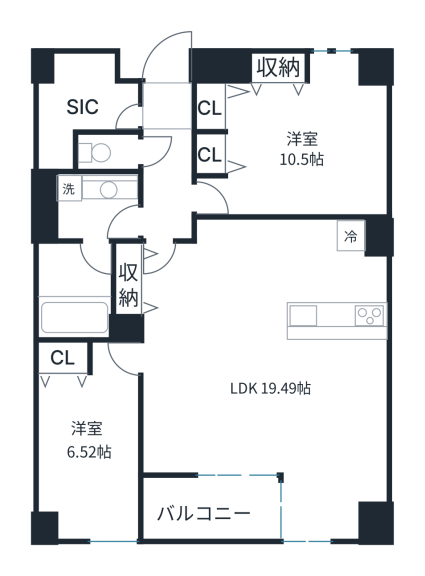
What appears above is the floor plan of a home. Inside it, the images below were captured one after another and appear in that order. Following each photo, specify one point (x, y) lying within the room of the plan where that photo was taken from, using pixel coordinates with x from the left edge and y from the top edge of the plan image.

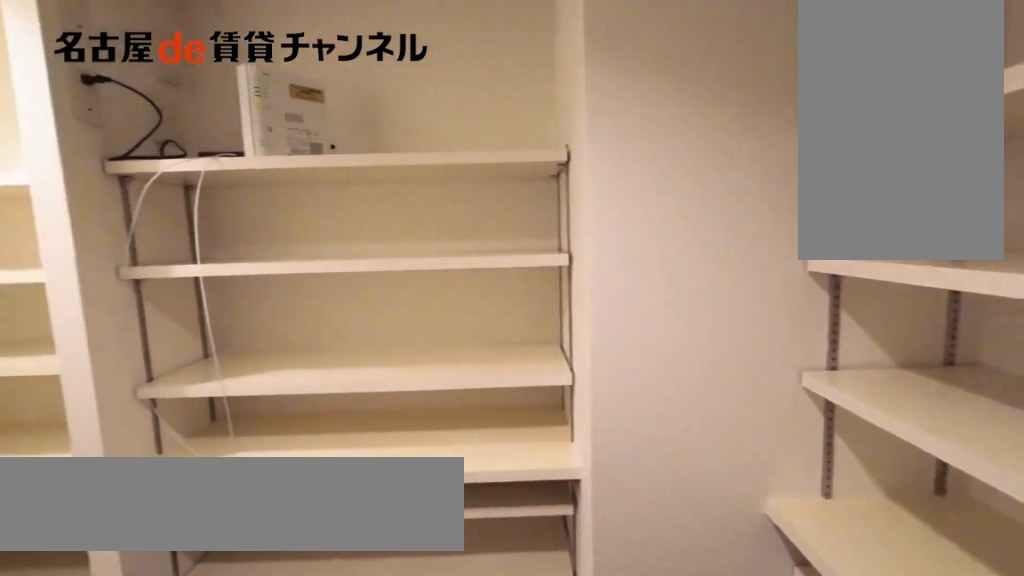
(85, 103)
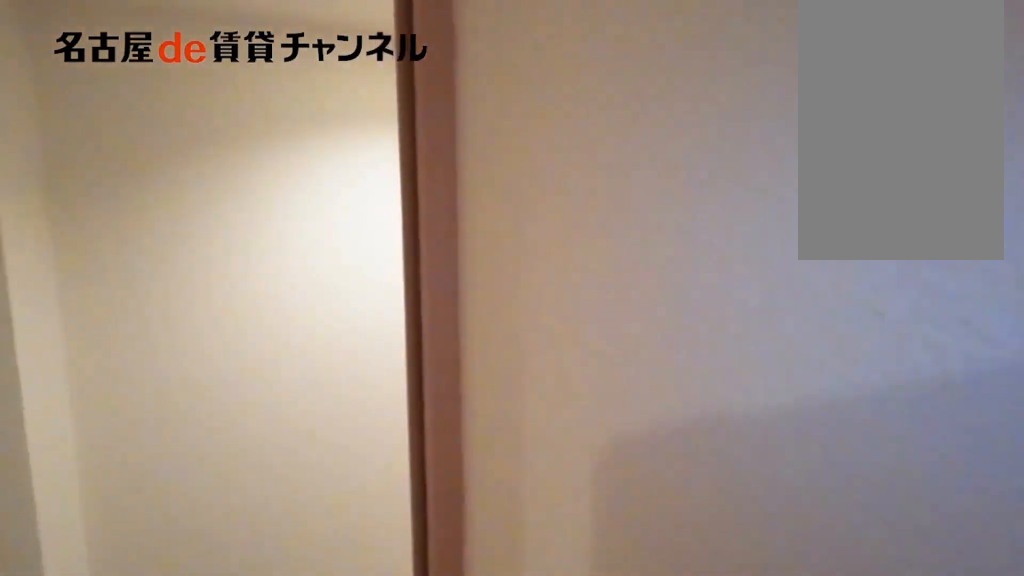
(85, 103)
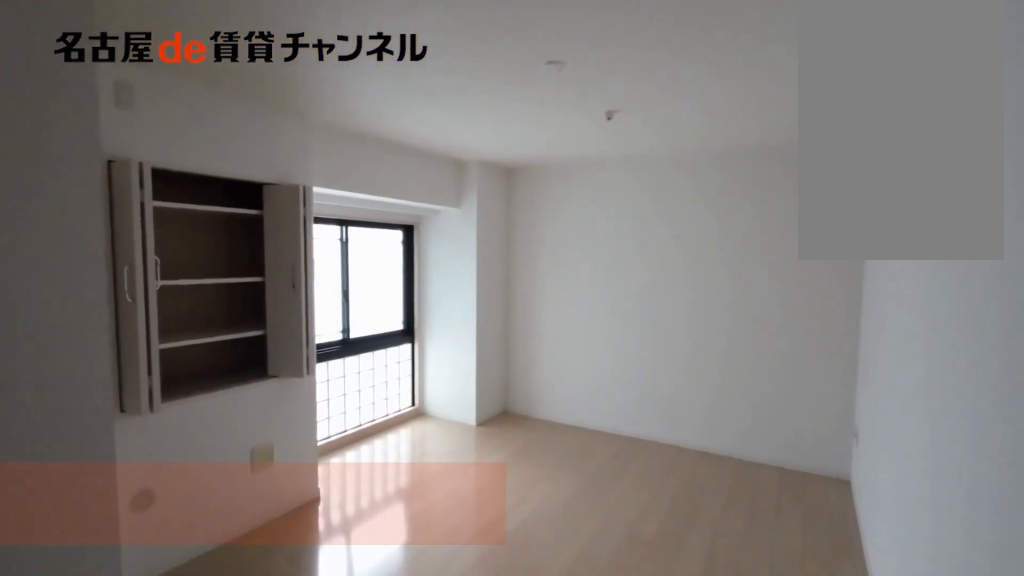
(289, 133)
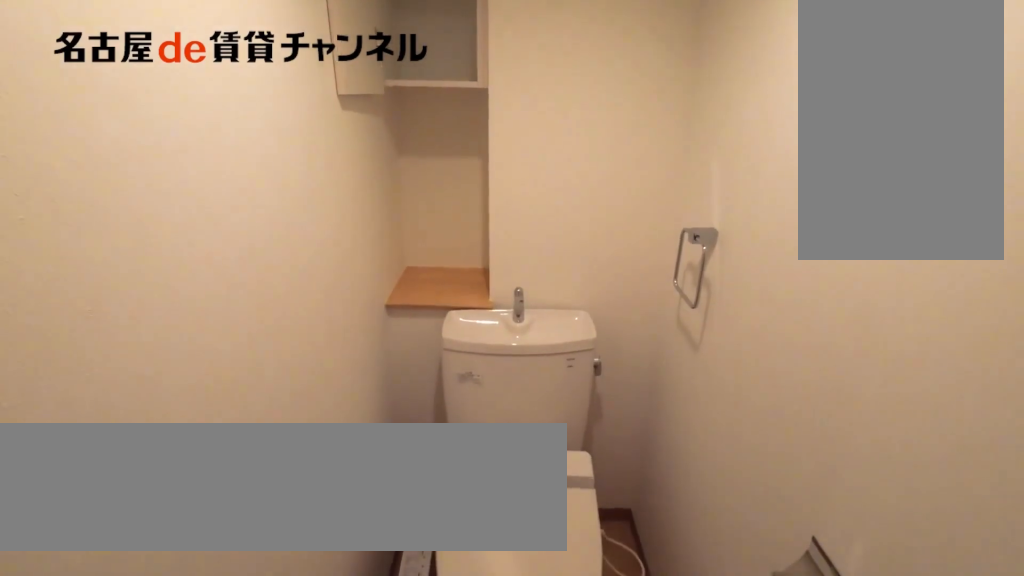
(106, 152)
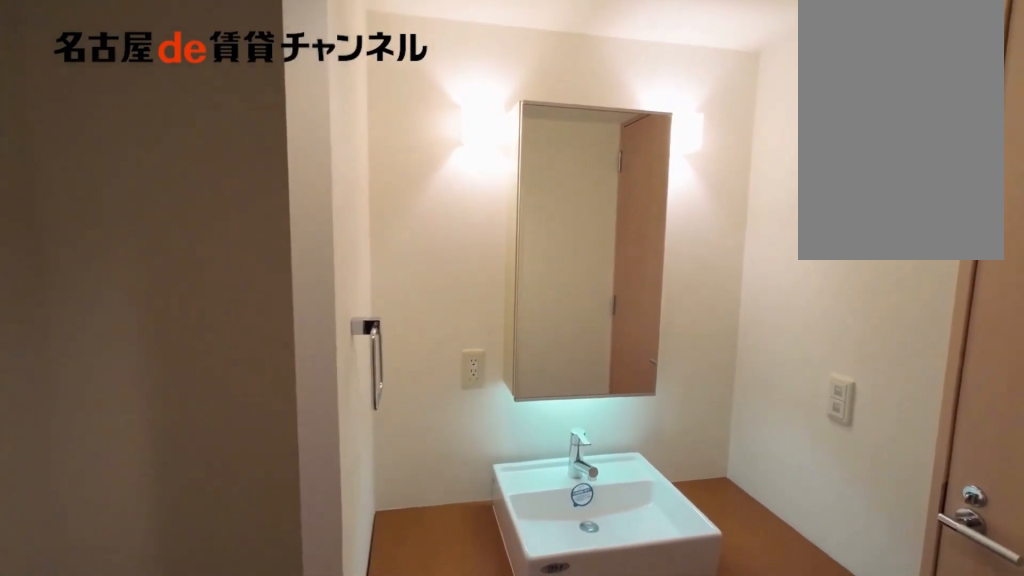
(93, 206)
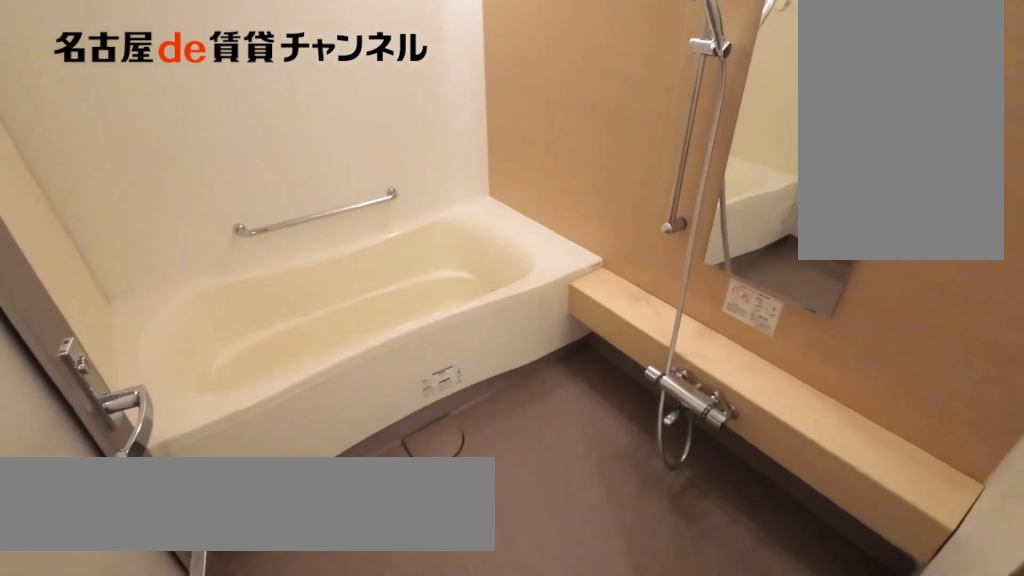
(79, 290)
